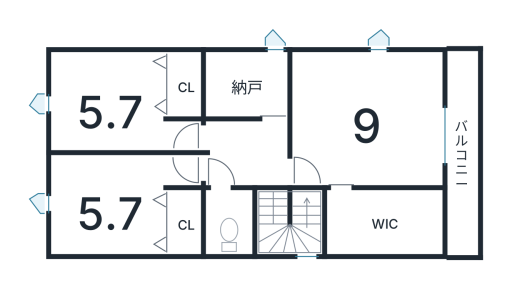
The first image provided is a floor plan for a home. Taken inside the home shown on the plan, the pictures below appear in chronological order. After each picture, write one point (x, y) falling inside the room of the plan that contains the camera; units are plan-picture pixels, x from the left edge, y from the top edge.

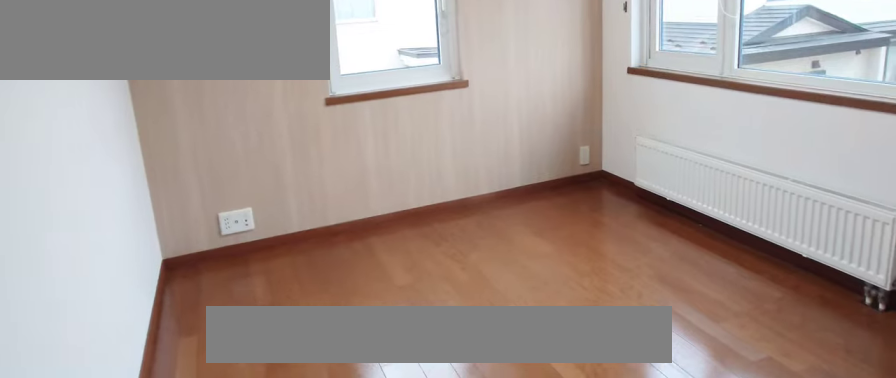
(115, 103)
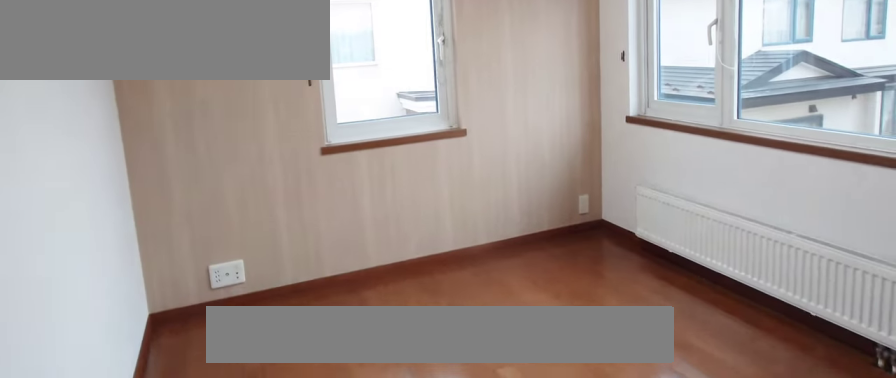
(115, 103)
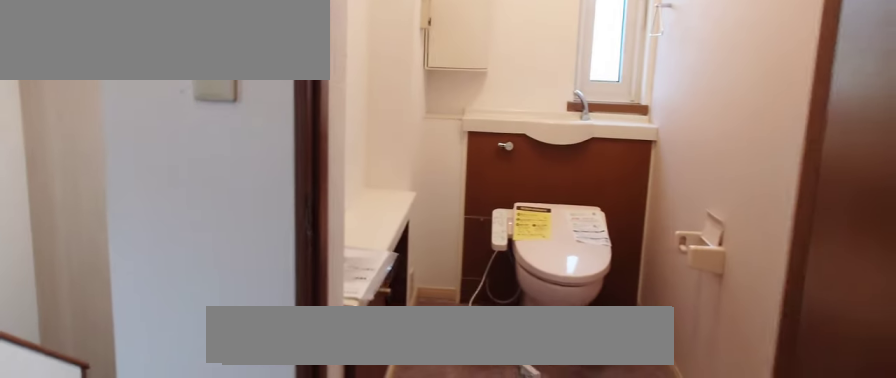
(226, 221)
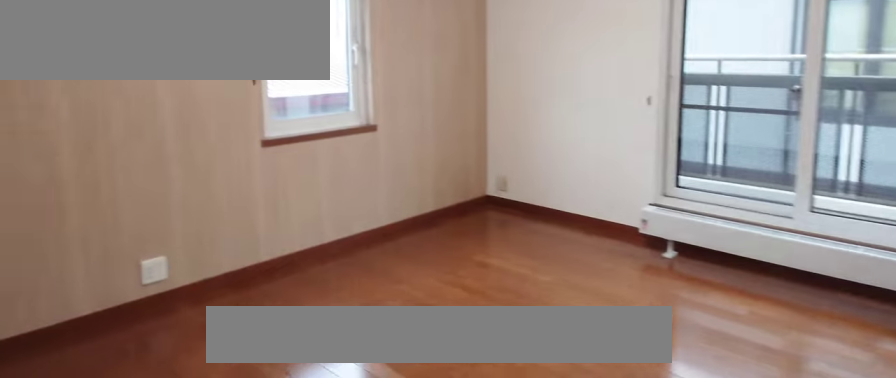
(369, 121)
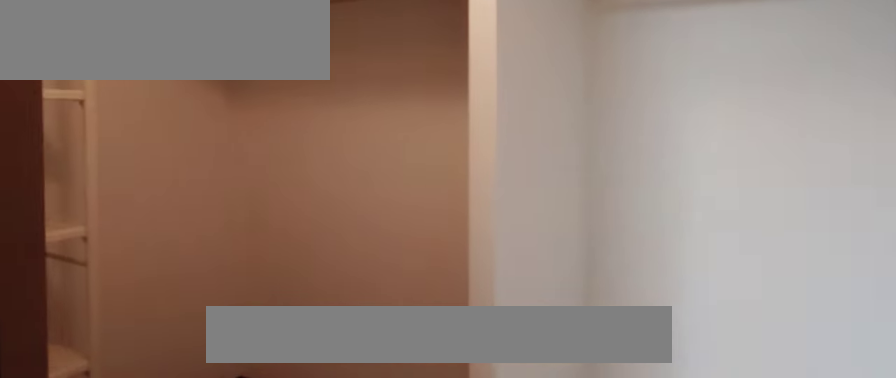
(382, 222)
